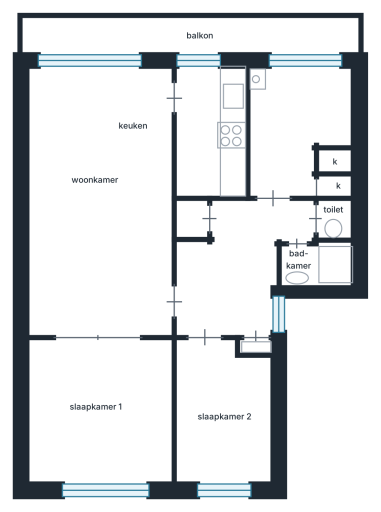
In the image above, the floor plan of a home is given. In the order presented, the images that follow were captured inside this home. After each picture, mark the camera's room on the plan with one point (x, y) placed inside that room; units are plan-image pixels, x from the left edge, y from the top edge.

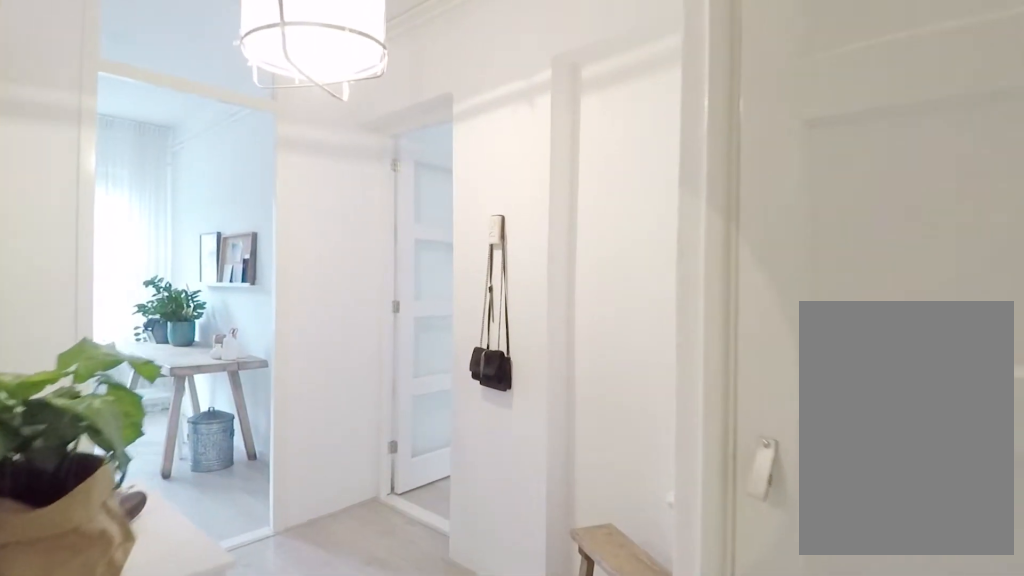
(237, 268)
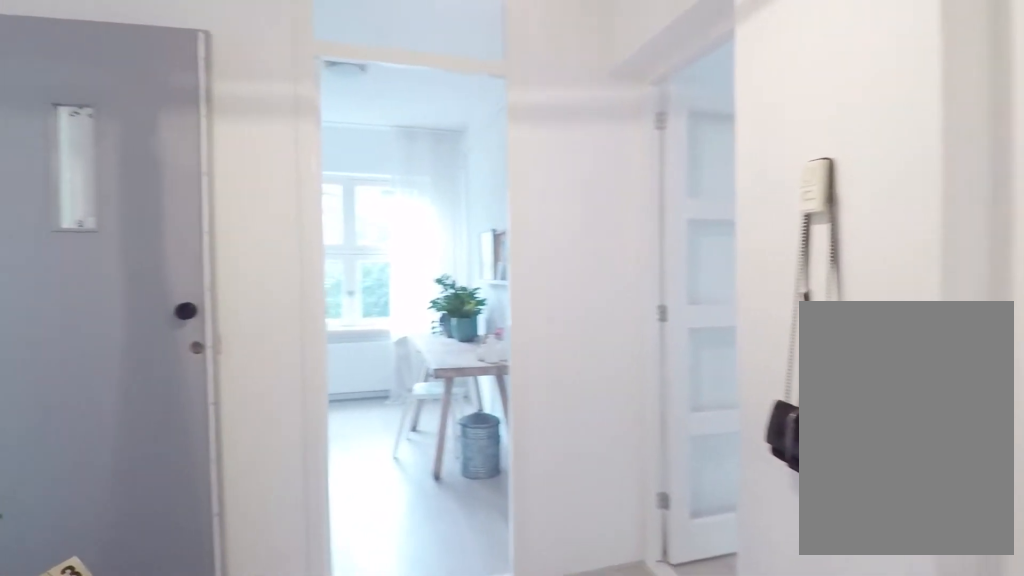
(237, 268)
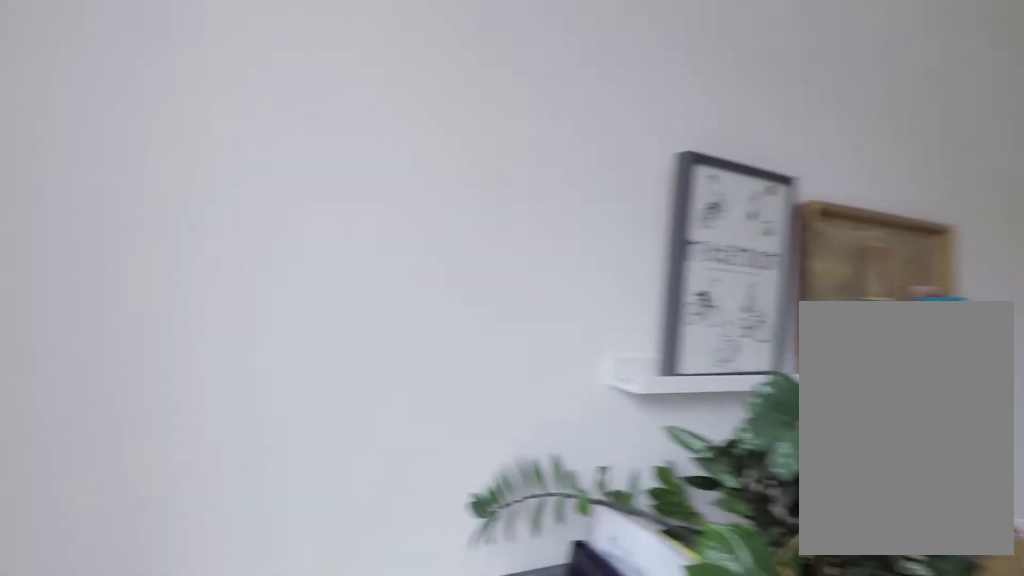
(223, 416)
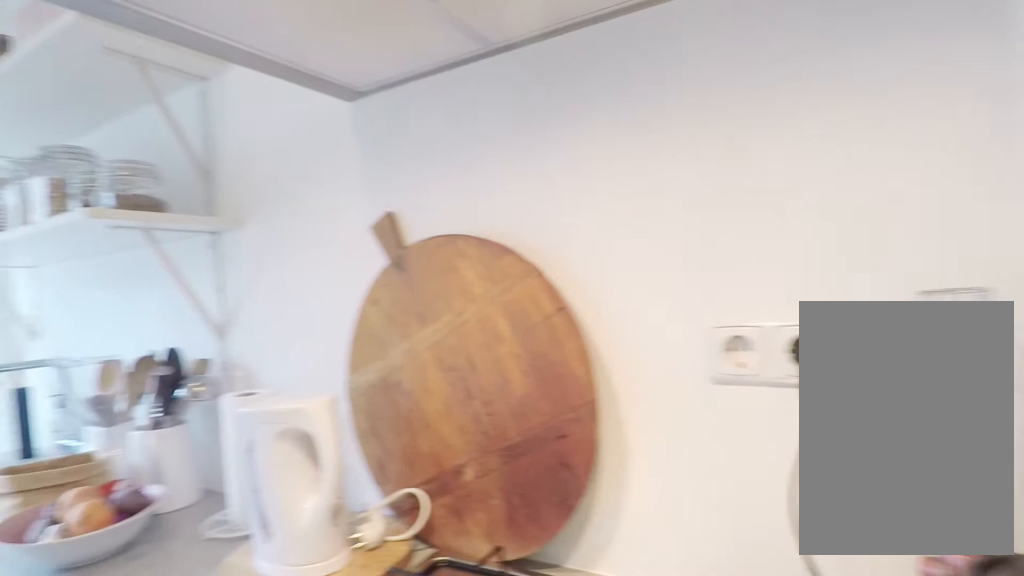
(210, 132)
